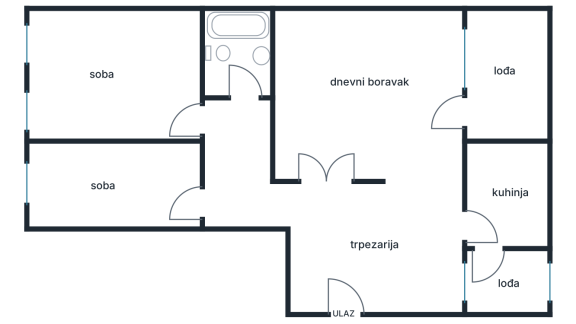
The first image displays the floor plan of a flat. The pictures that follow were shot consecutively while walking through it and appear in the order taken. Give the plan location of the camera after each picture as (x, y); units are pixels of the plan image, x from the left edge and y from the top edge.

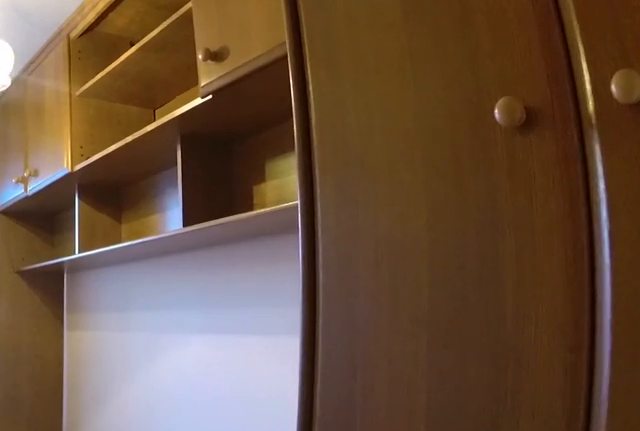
(200, 206)
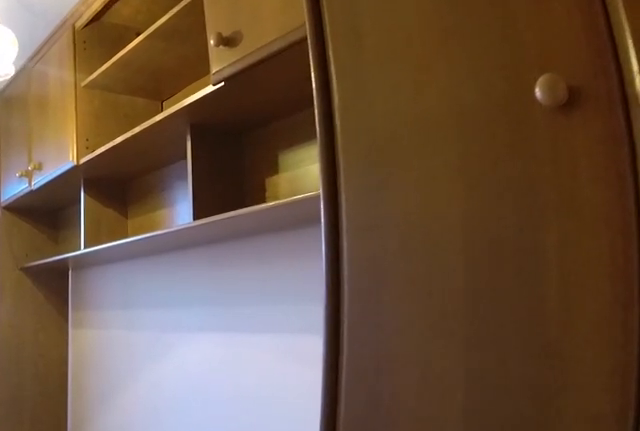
(197, 206)
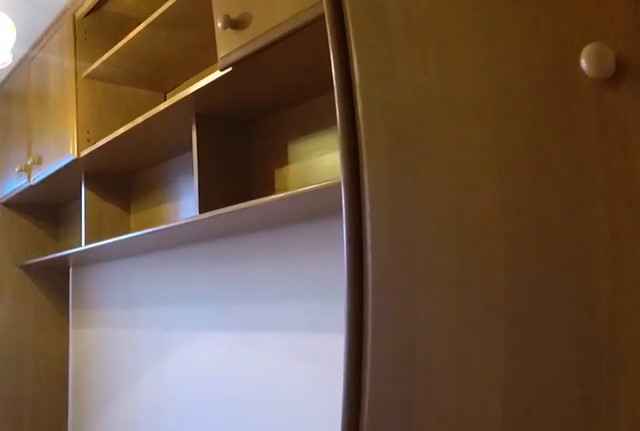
(194, 206)
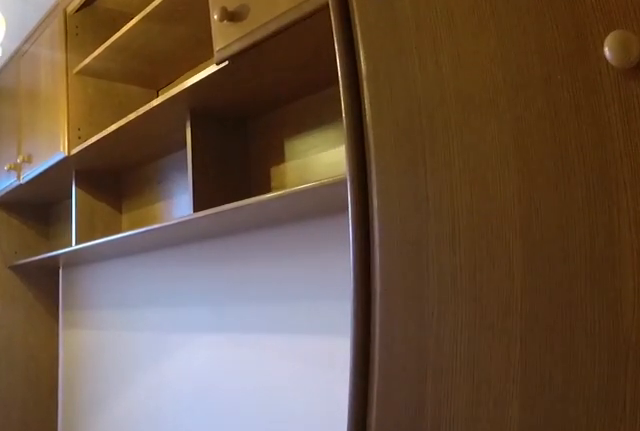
(191, 207)
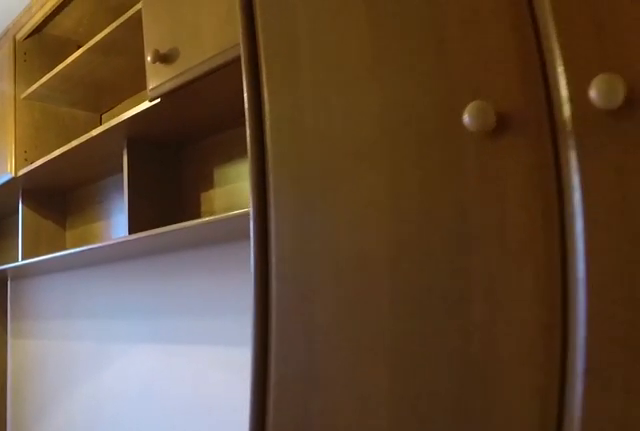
(191, 206)
